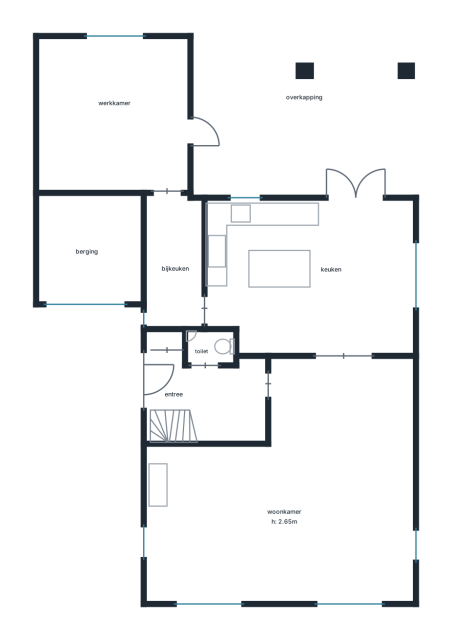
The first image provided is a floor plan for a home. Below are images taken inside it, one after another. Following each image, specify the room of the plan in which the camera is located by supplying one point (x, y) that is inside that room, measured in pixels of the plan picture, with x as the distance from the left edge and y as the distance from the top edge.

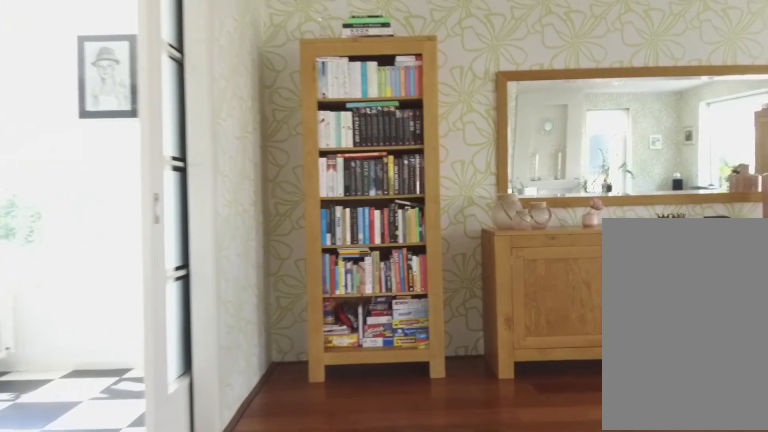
(297, 496)
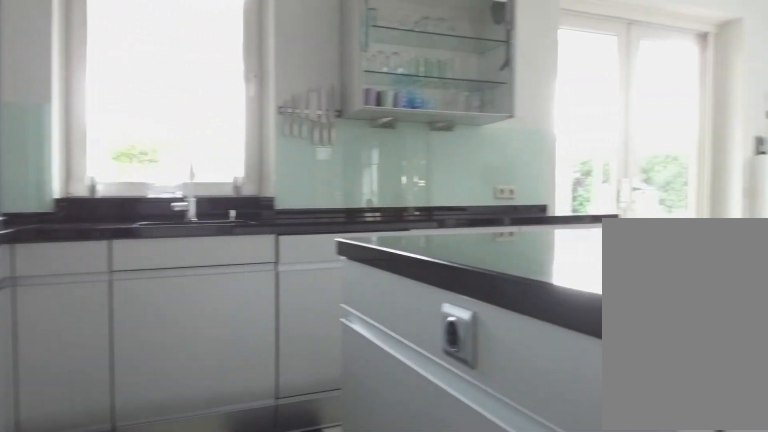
(329, 281)
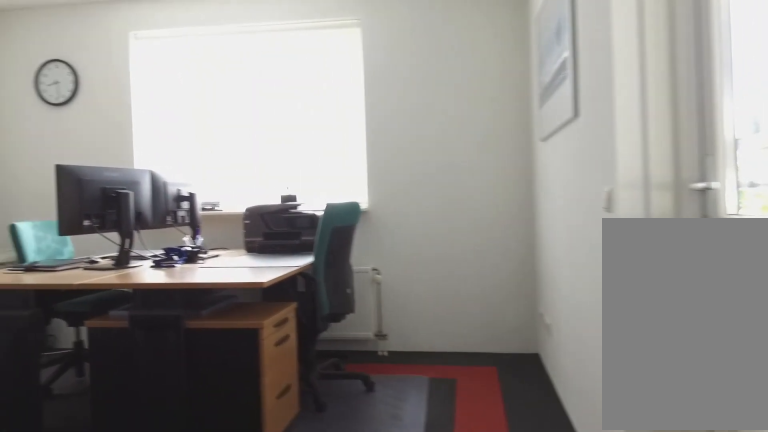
(115, 115)
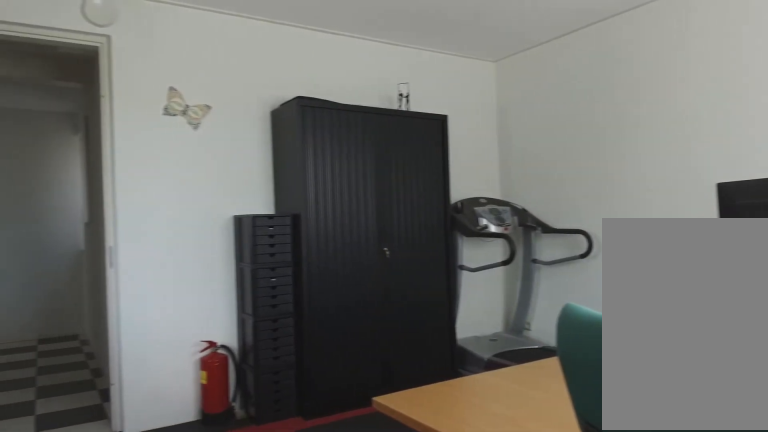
(115, 115)
